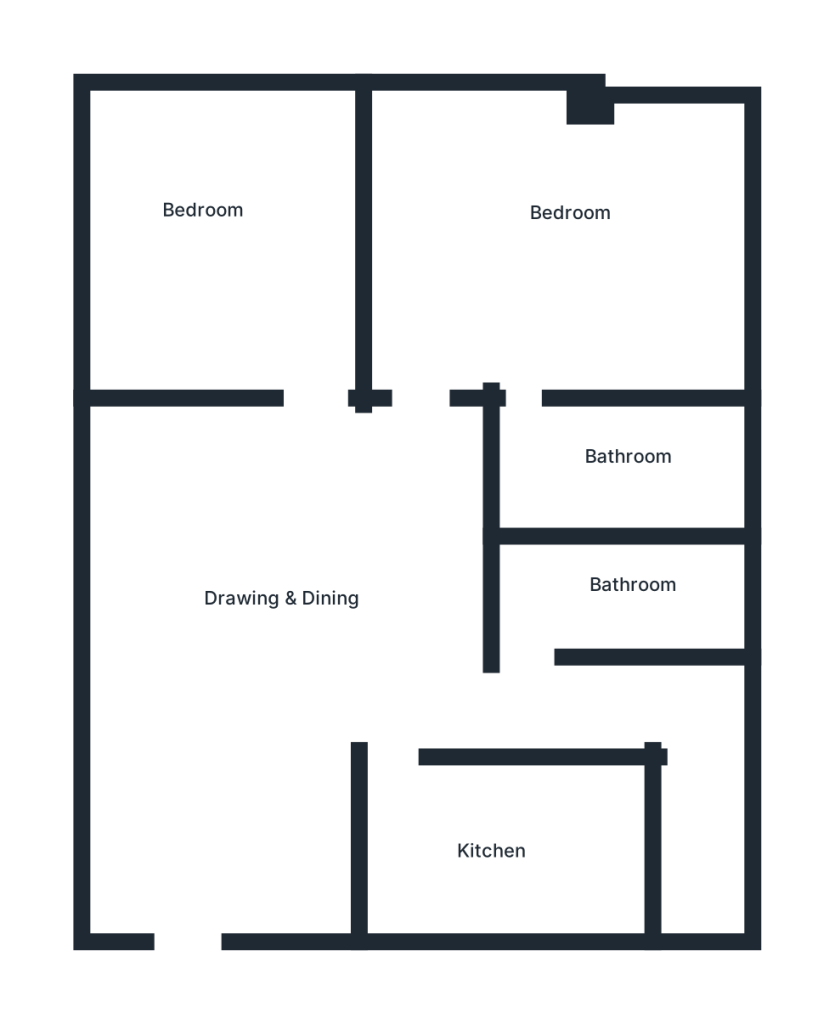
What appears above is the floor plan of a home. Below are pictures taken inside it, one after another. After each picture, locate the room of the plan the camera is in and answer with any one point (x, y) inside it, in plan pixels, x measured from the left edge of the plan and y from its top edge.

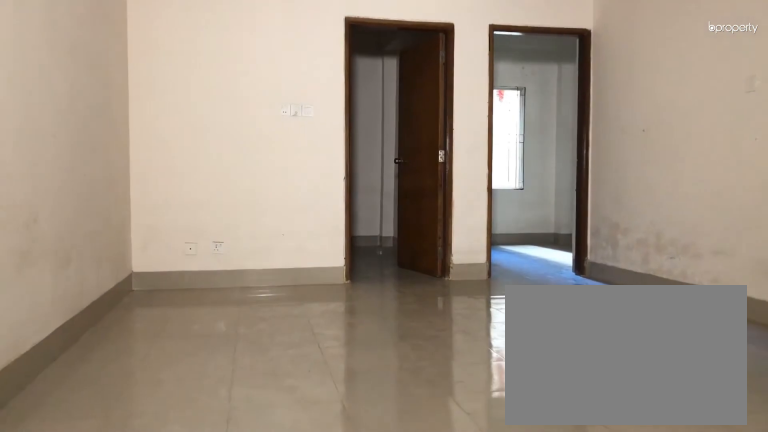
(291, 604)
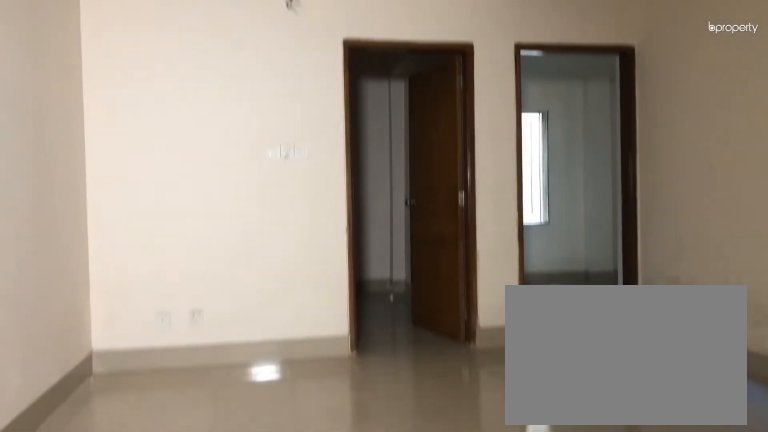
(291, 604)
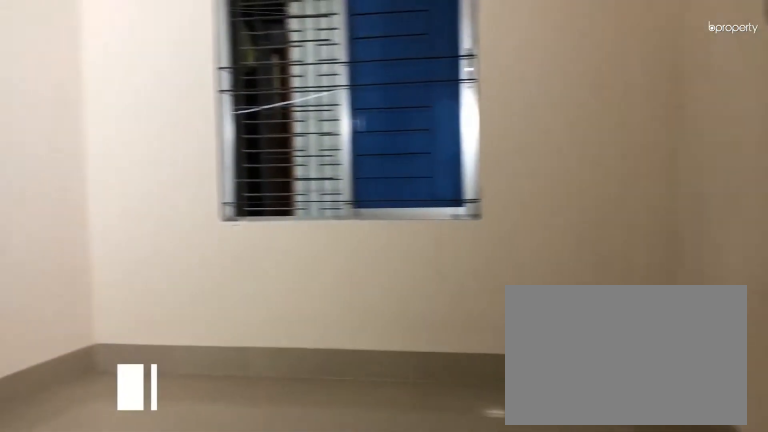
(229, 249)
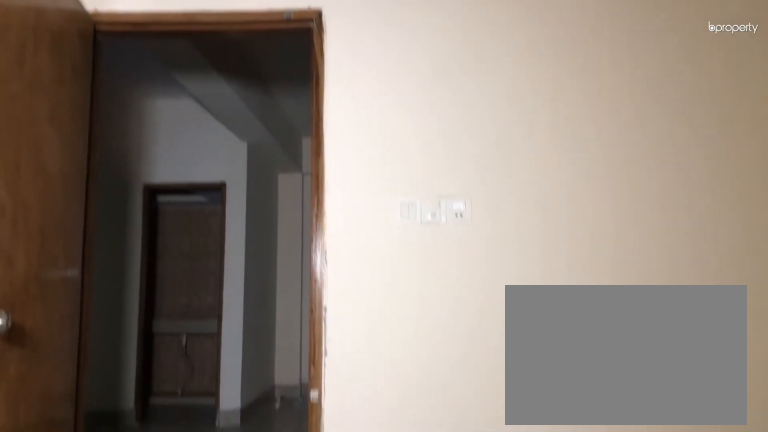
(229, 249)
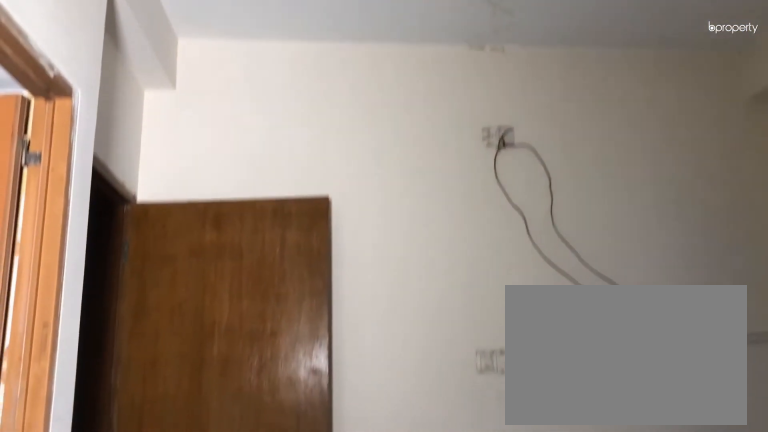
(544, 263)
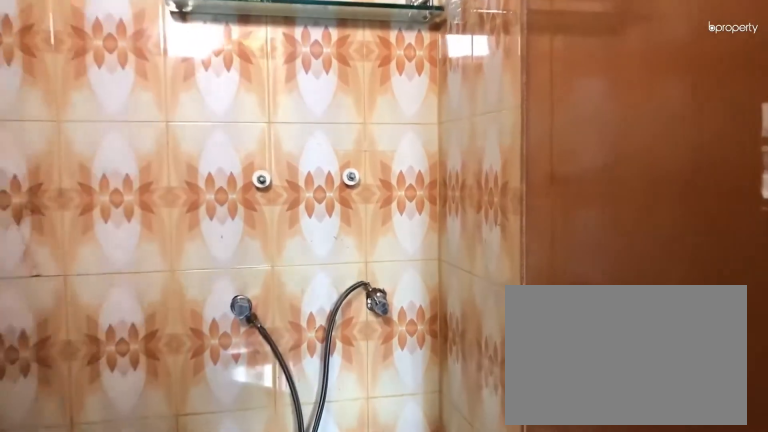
(621, 459)
